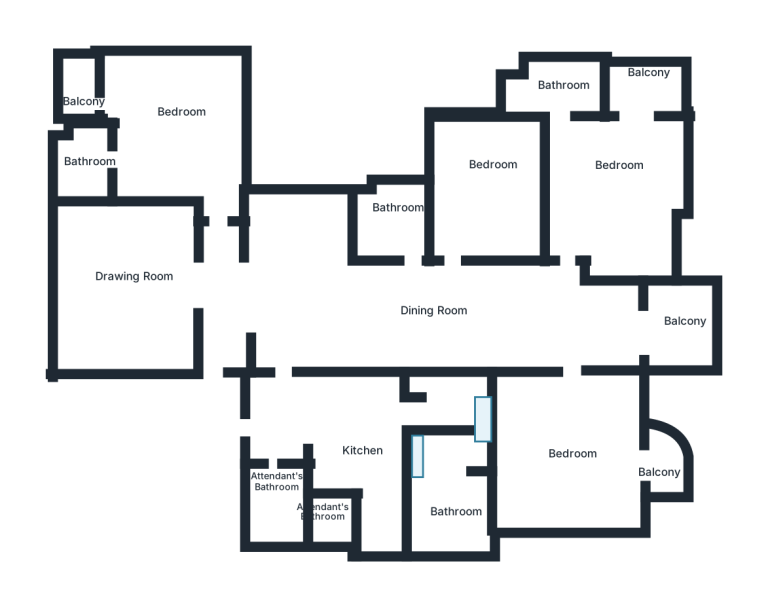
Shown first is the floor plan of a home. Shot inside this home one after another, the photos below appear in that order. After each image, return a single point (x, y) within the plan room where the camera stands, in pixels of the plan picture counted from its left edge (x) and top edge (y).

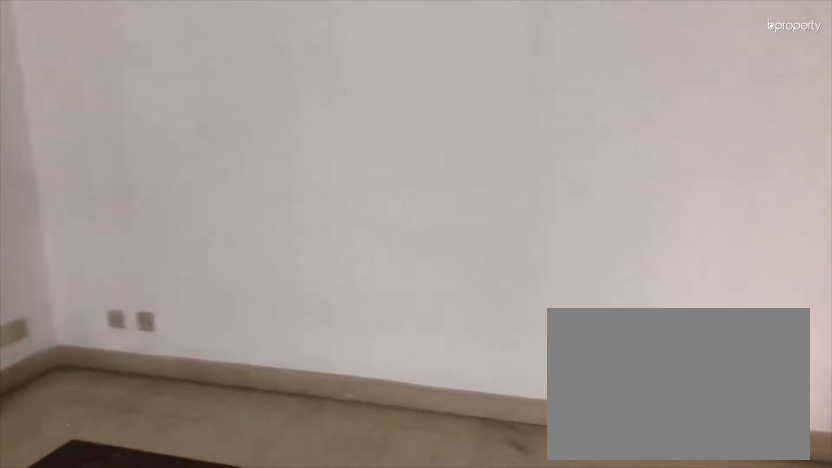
(119, 285)
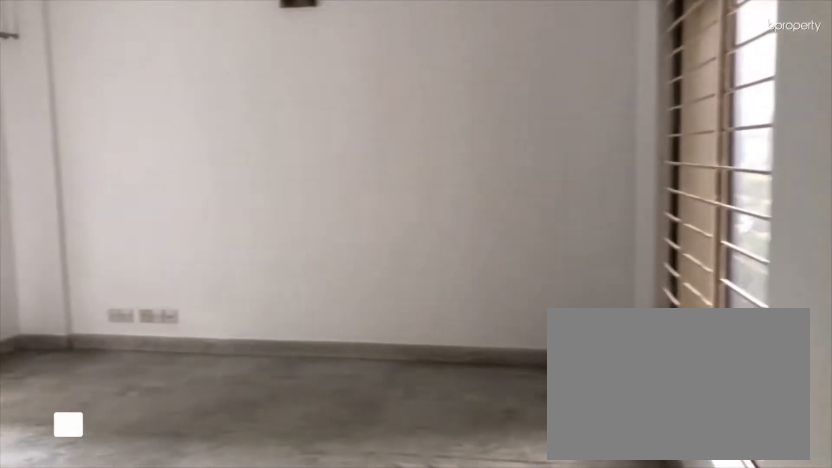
(161, 128)
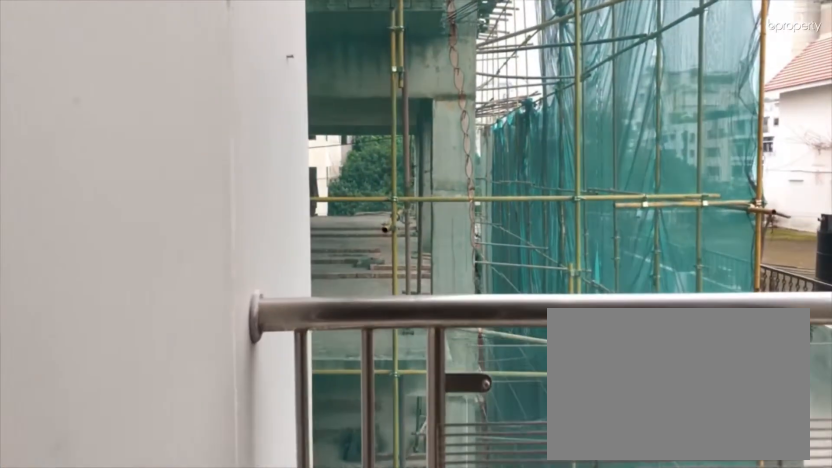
(90, 89)
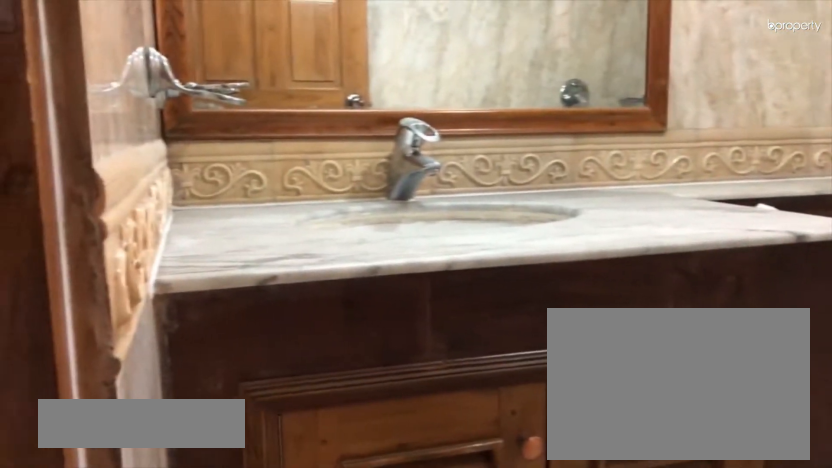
(395, 217)
